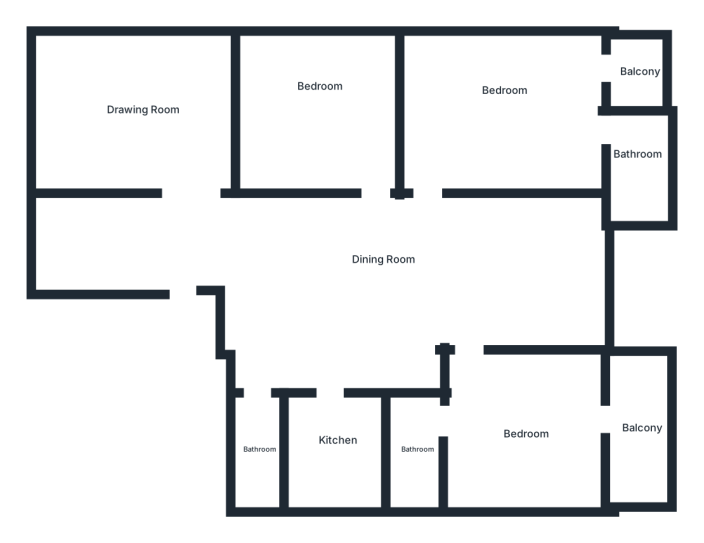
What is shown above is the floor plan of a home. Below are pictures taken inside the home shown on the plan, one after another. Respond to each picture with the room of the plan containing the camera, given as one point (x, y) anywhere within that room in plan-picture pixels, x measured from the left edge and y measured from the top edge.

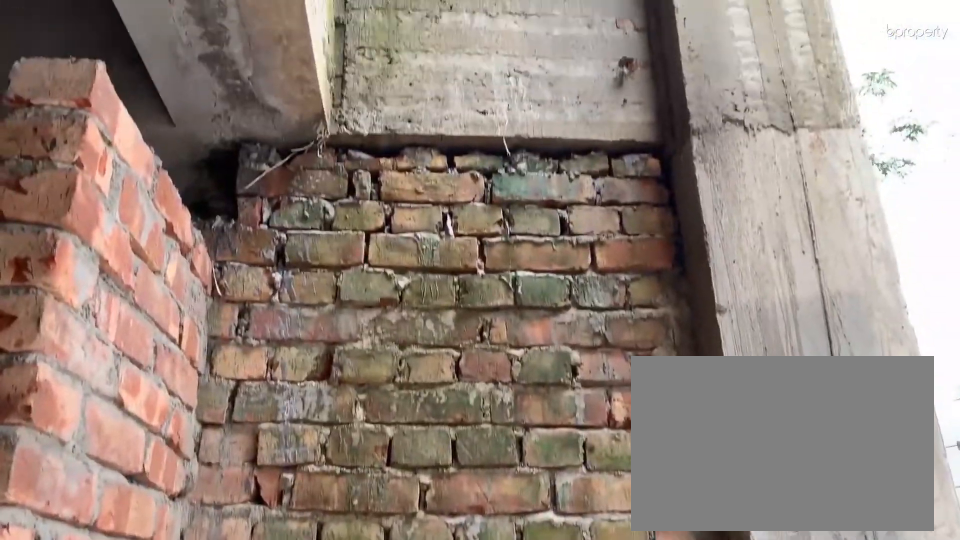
(640, 431)
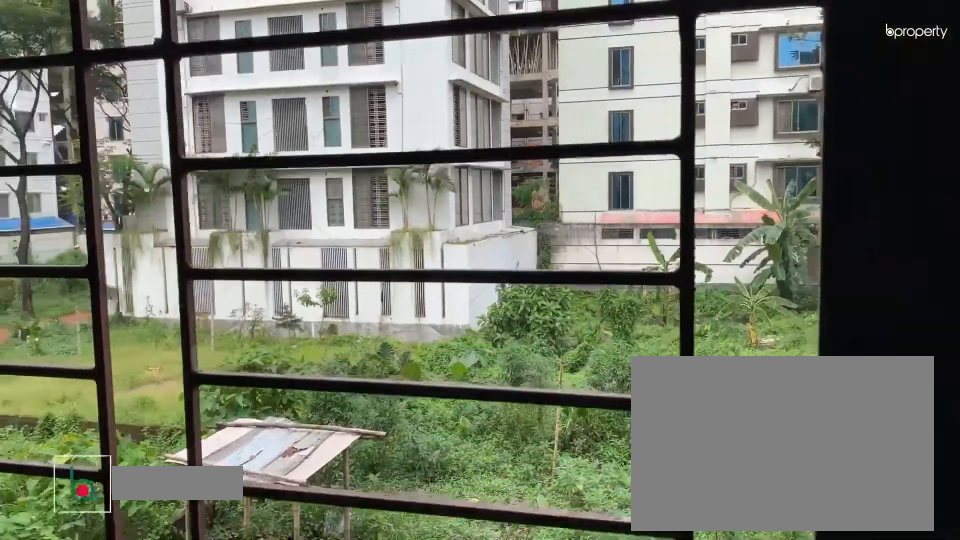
(346, 141)
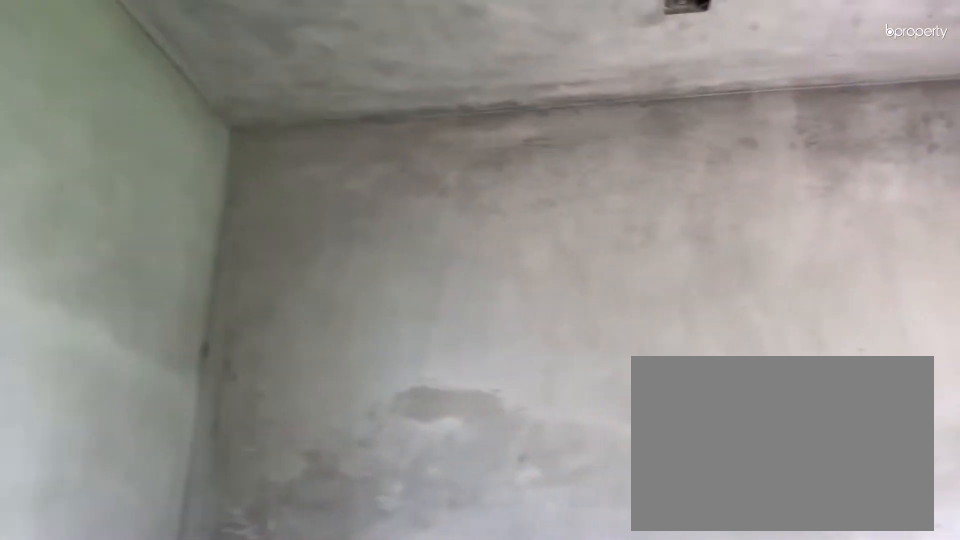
(313, 96)
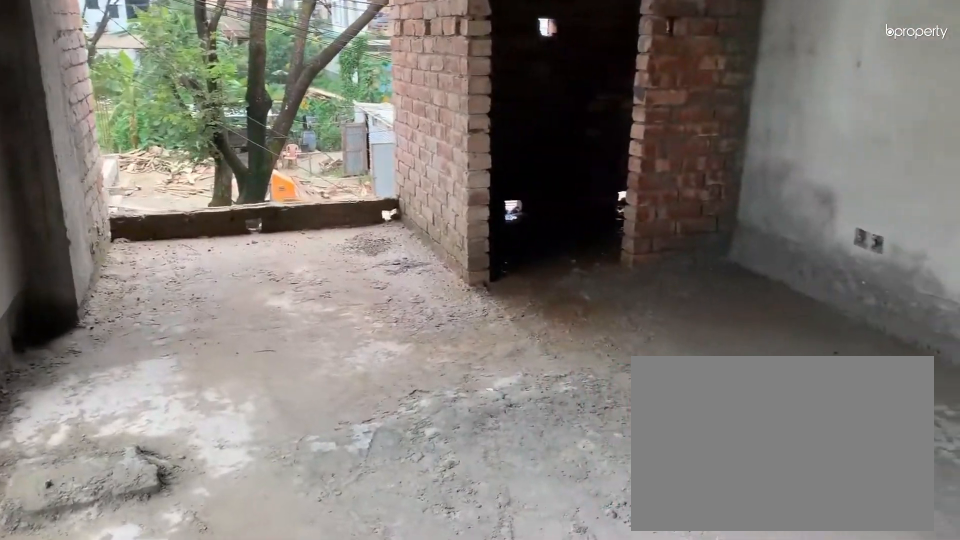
(506, 95)
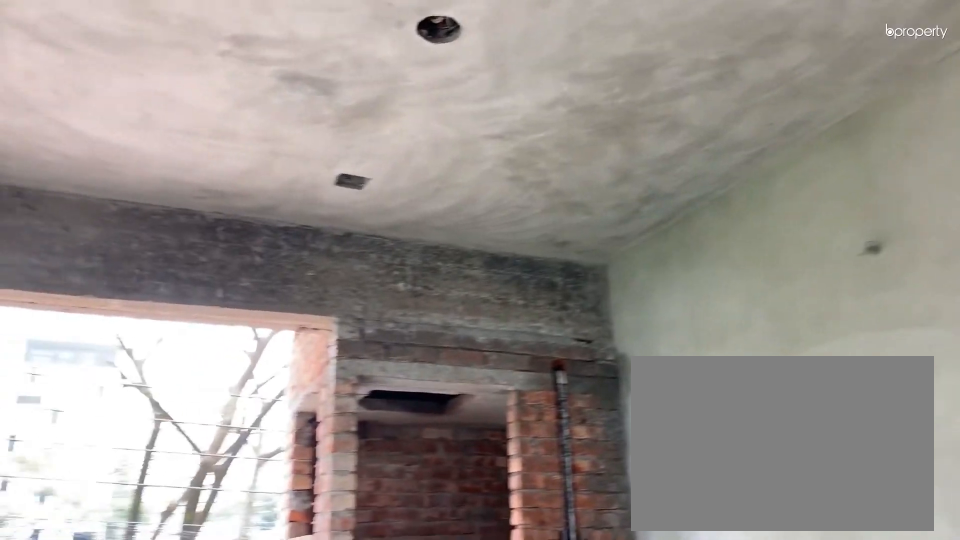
(507, 95)
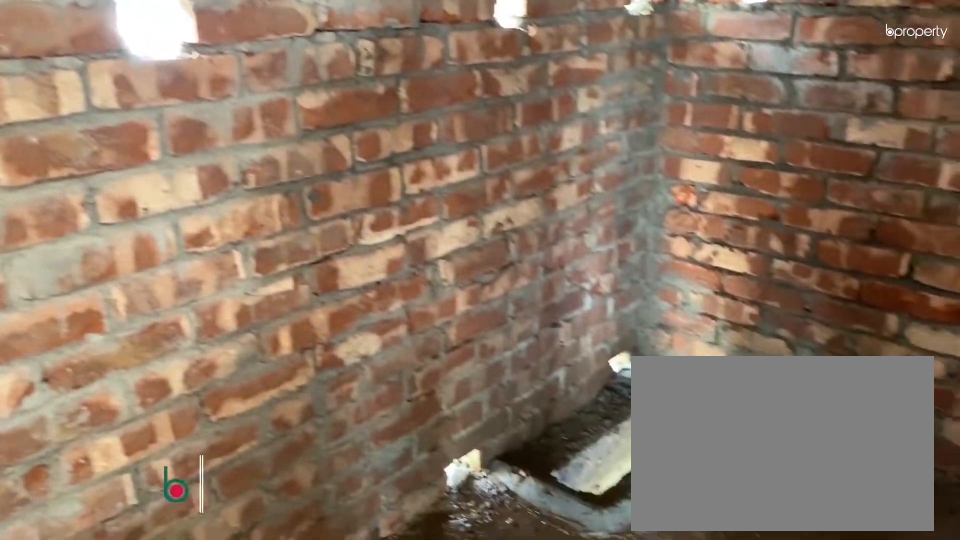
(638, 164)
